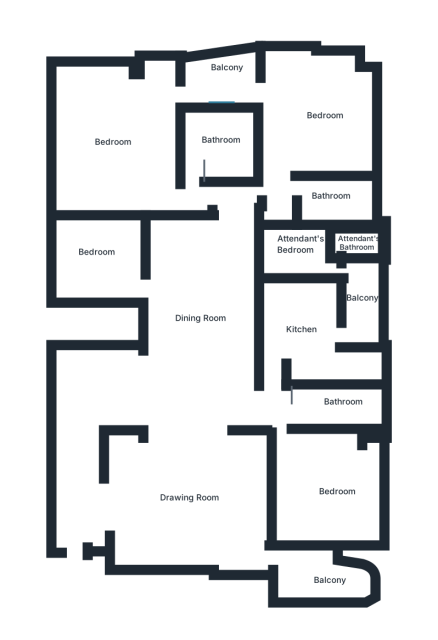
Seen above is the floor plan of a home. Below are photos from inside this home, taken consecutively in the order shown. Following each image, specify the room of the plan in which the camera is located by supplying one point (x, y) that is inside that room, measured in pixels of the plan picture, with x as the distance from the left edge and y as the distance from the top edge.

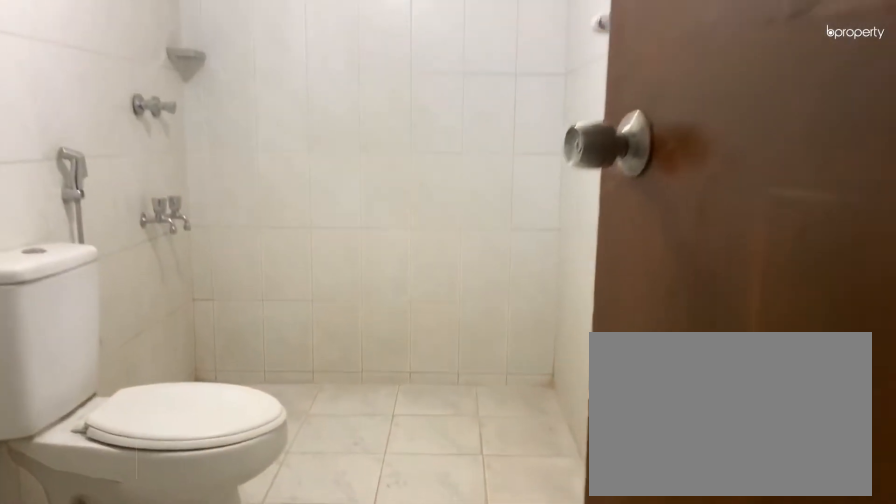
(324, 410)
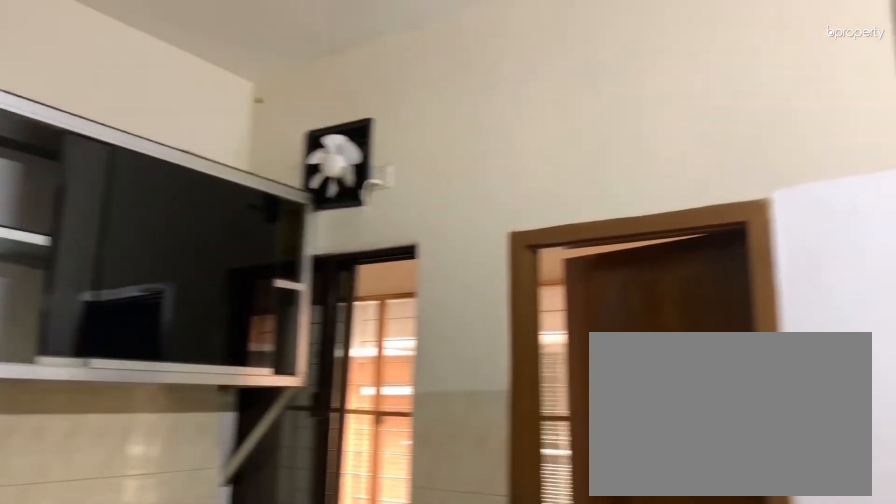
(295, 328)
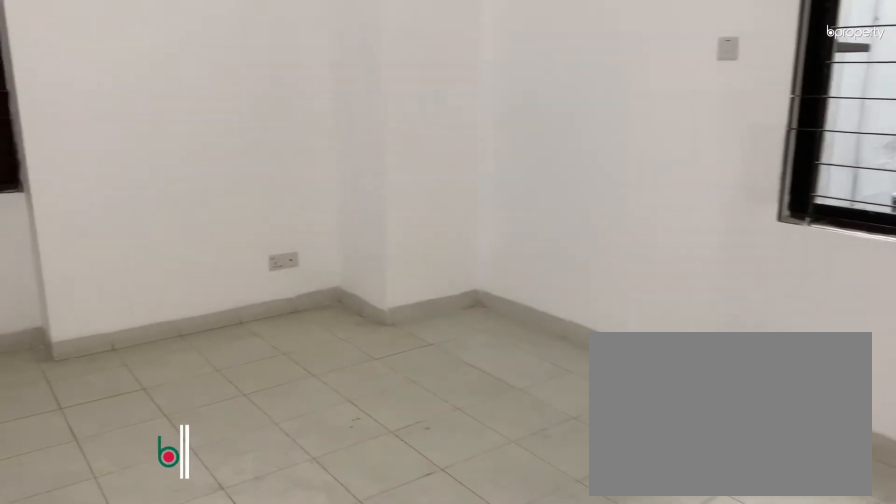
(304, 121)
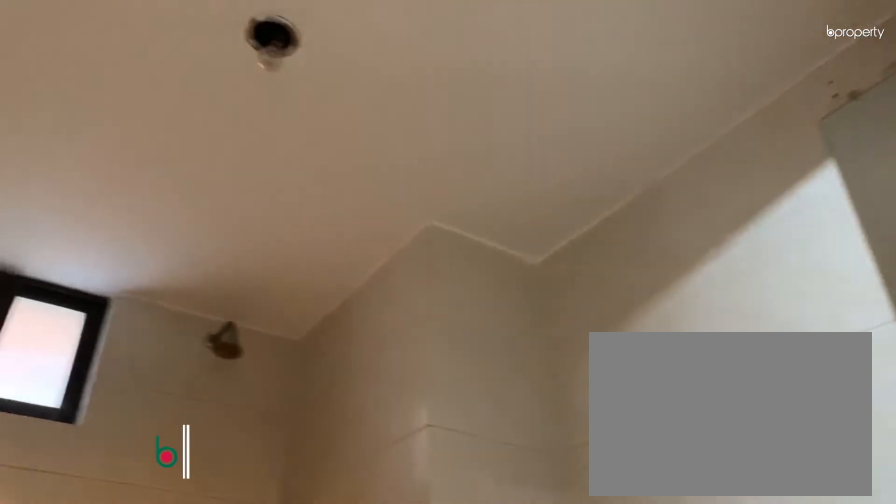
(330, 188)
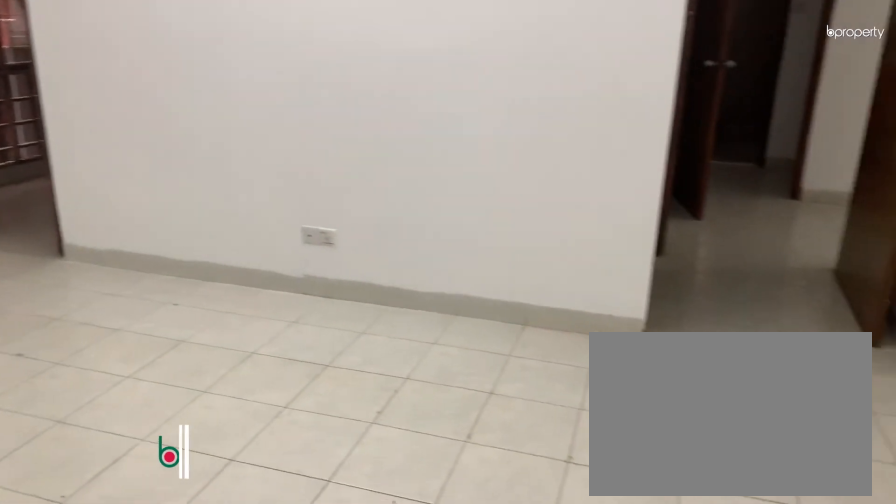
(128, 156)
